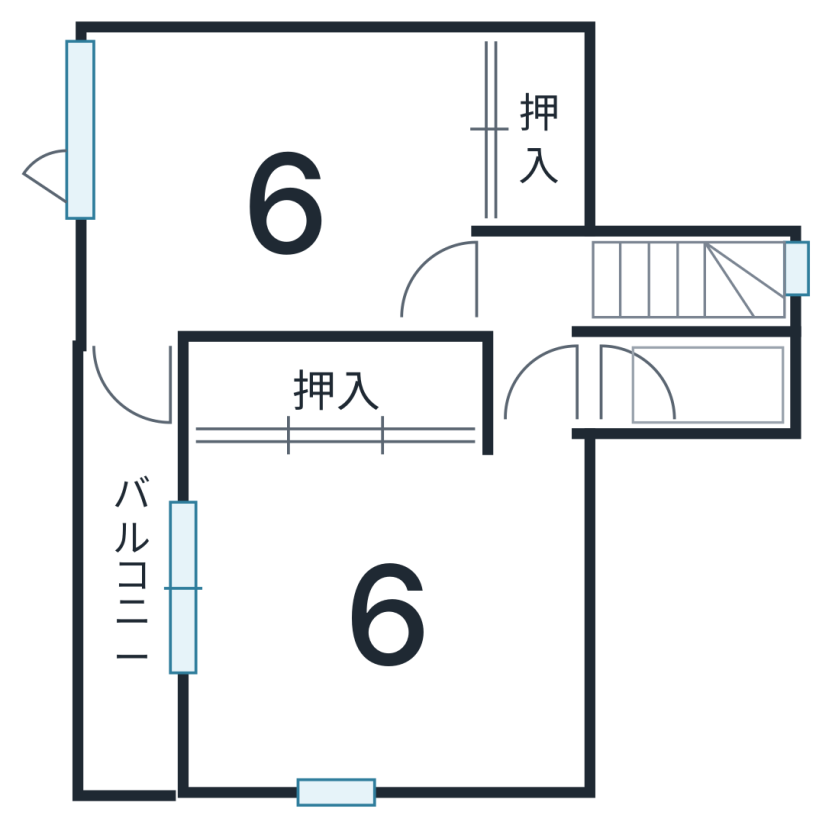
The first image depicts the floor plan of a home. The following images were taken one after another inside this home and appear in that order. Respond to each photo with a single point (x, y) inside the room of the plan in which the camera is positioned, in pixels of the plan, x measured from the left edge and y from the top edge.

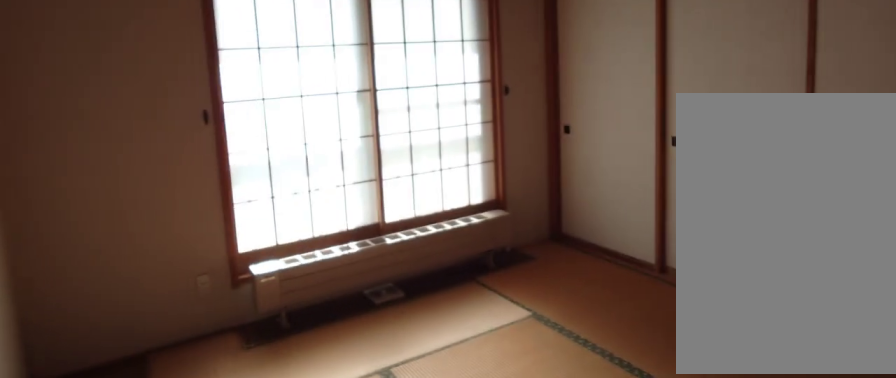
(385, 583)
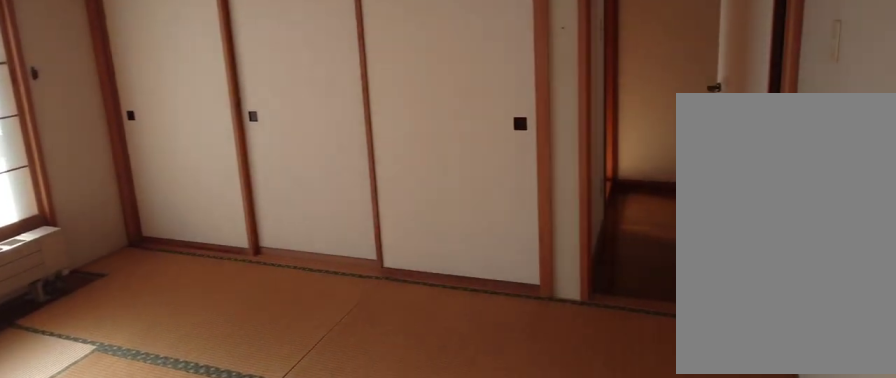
(385, 583)
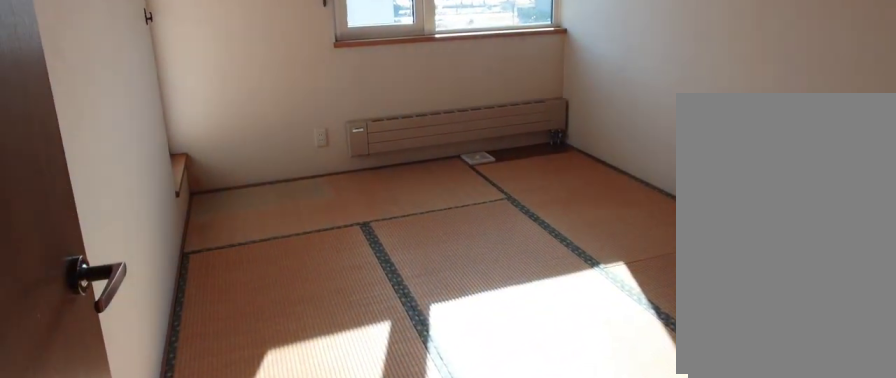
(301, 213)
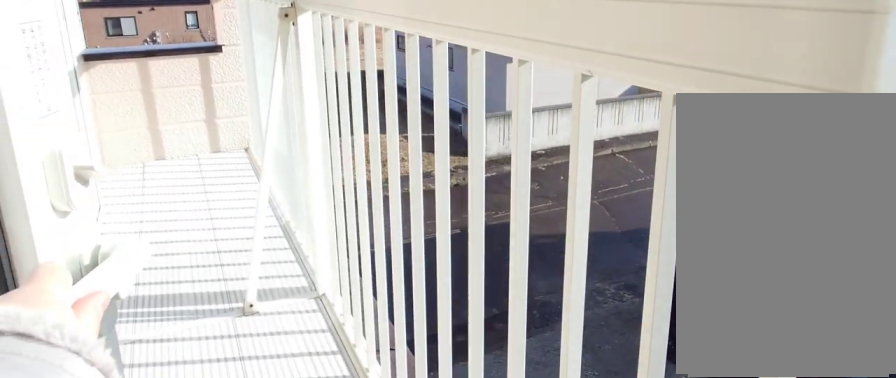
(135, 570)
